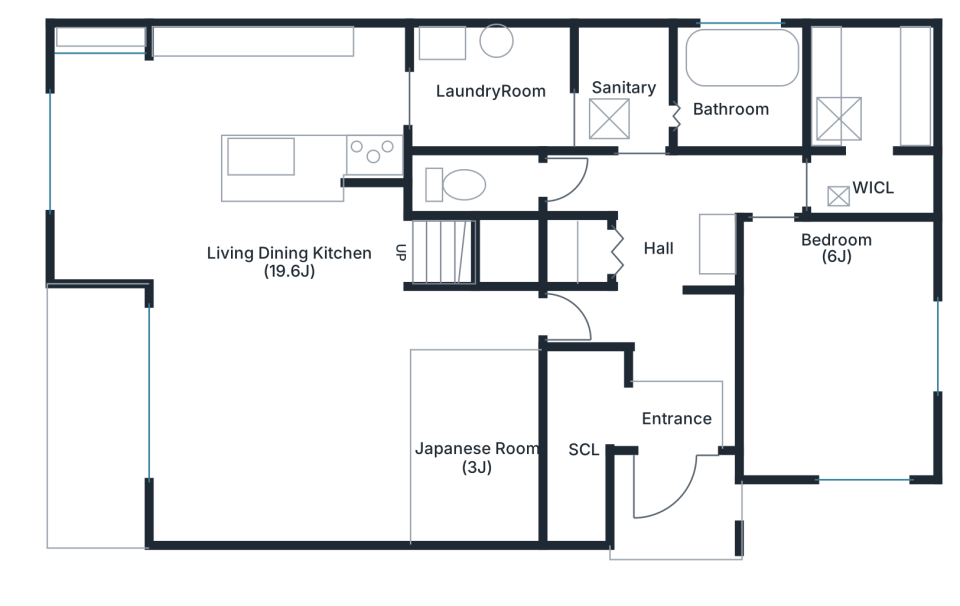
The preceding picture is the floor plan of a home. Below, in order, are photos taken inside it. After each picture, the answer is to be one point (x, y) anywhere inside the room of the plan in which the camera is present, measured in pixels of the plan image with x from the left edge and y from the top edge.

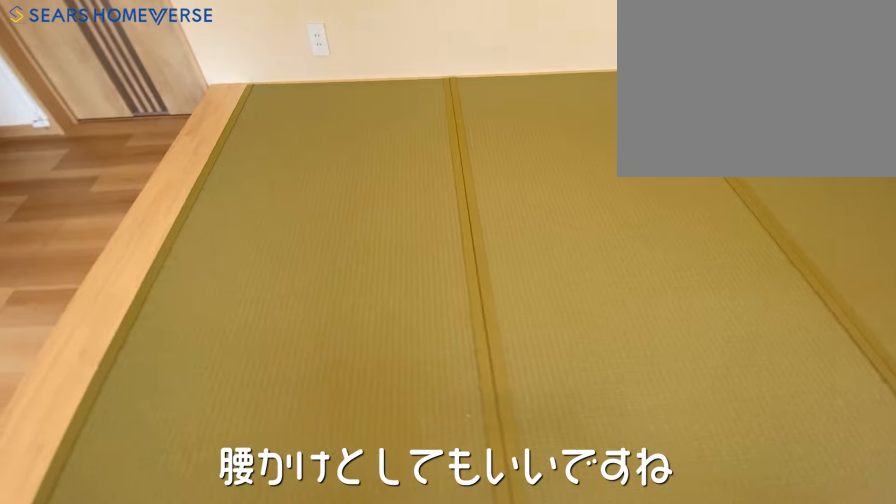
(480, 449)
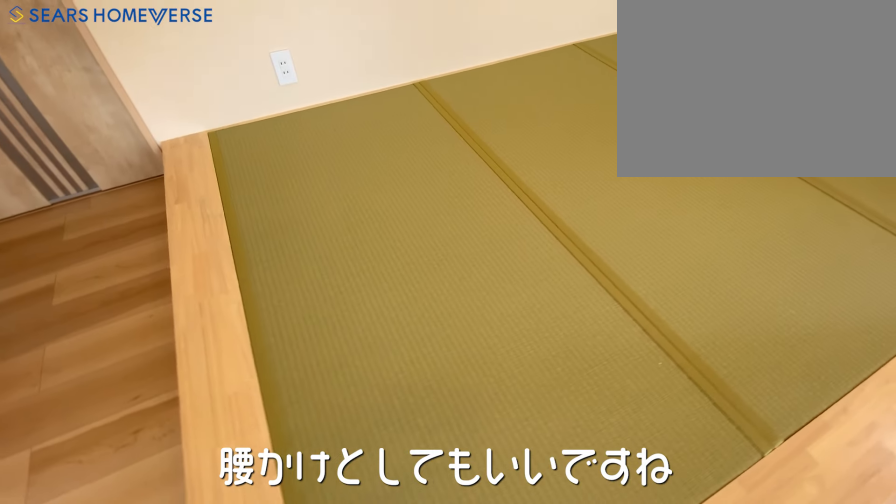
(480, 449)
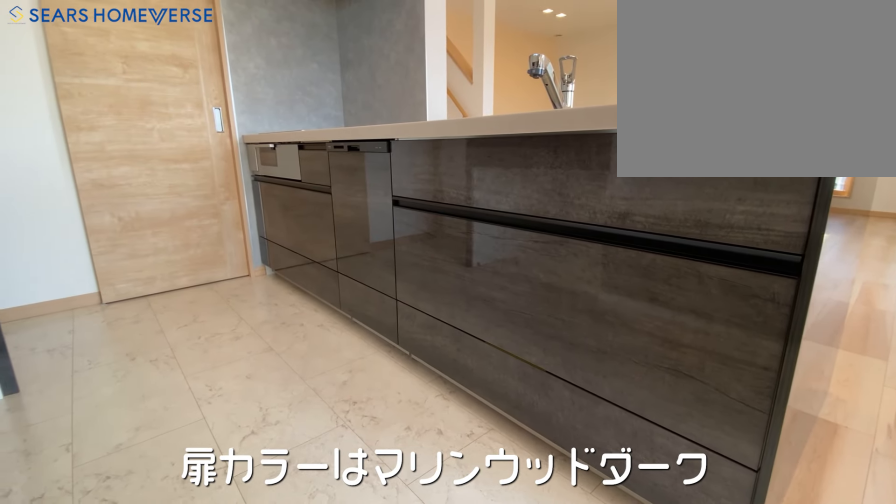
(289, 95)
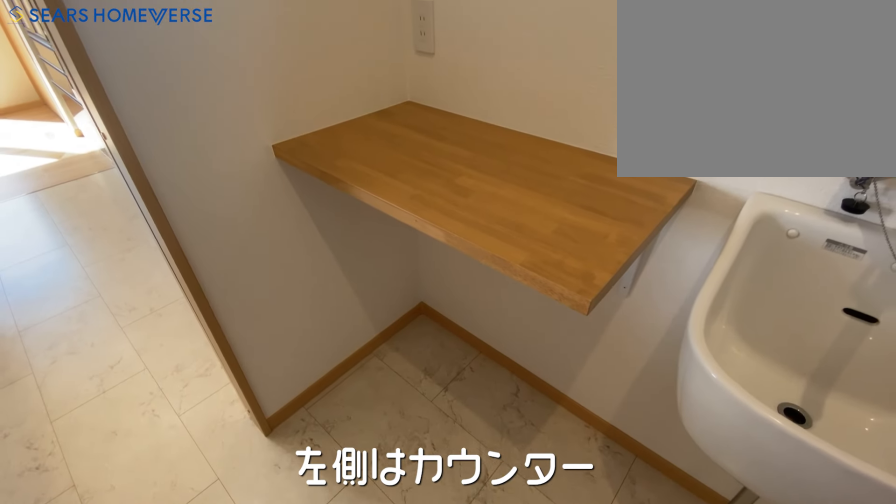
(494, 98)
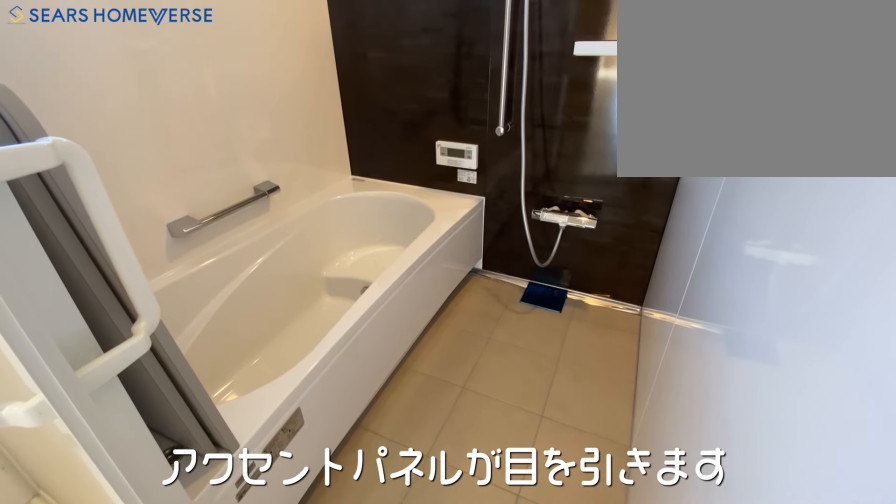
(745, 95)
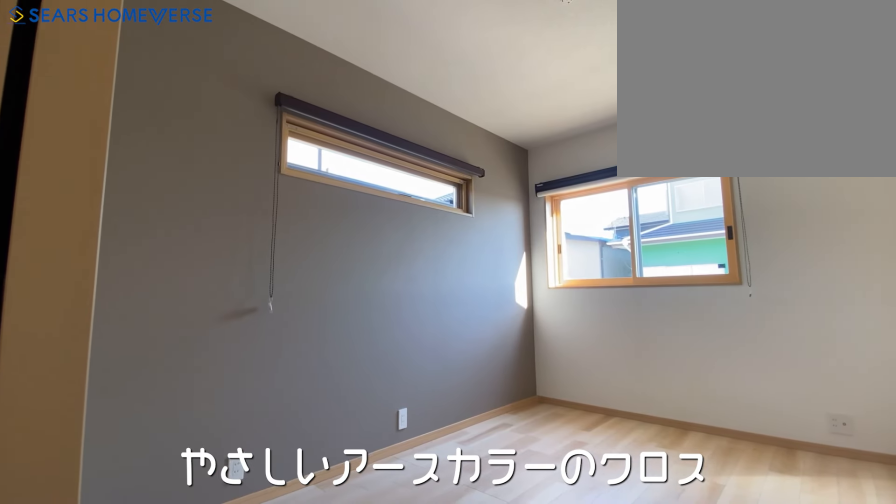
(842, 350)
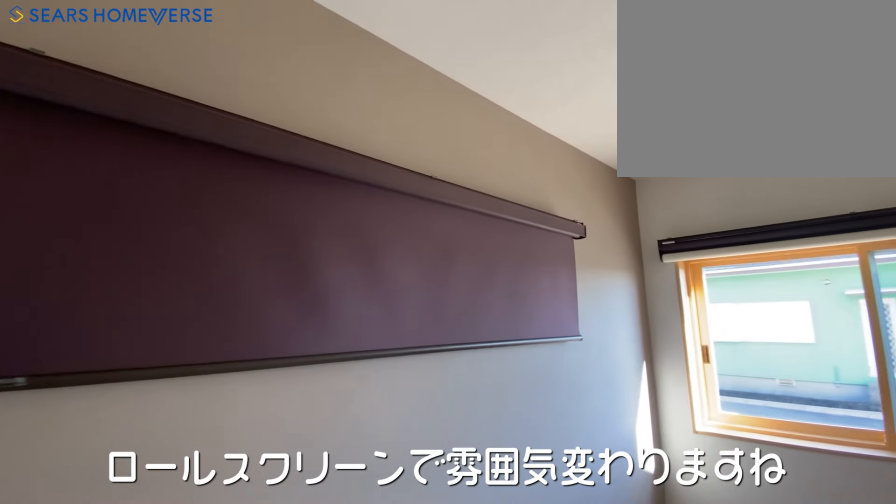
(842, 351)
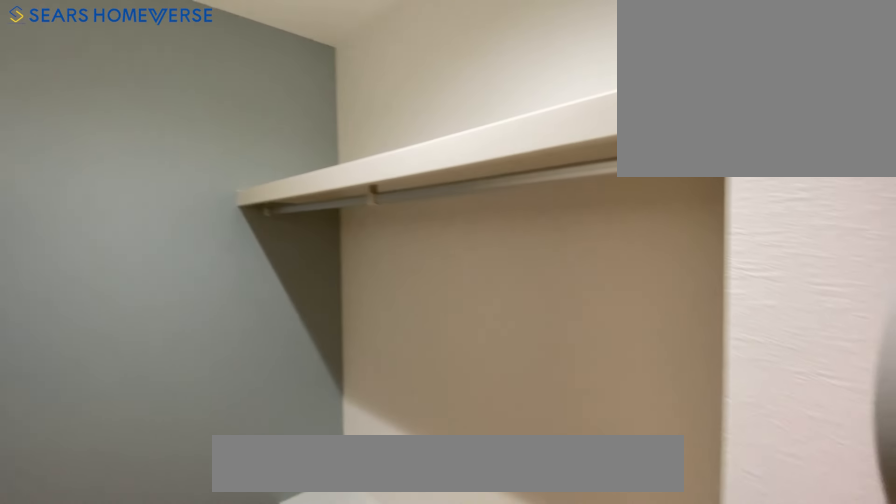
(872, 105)
